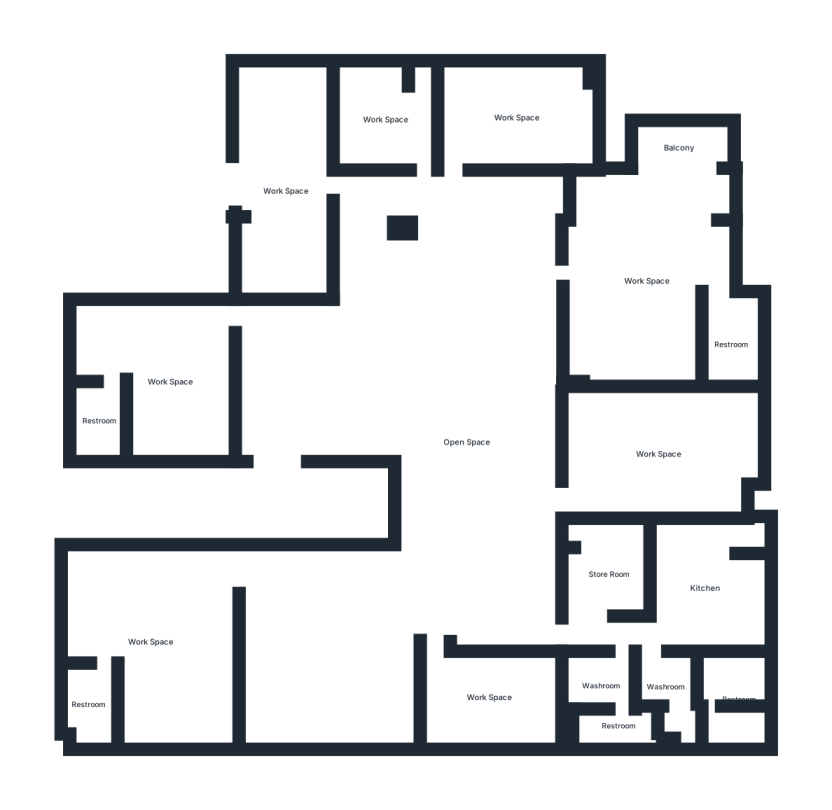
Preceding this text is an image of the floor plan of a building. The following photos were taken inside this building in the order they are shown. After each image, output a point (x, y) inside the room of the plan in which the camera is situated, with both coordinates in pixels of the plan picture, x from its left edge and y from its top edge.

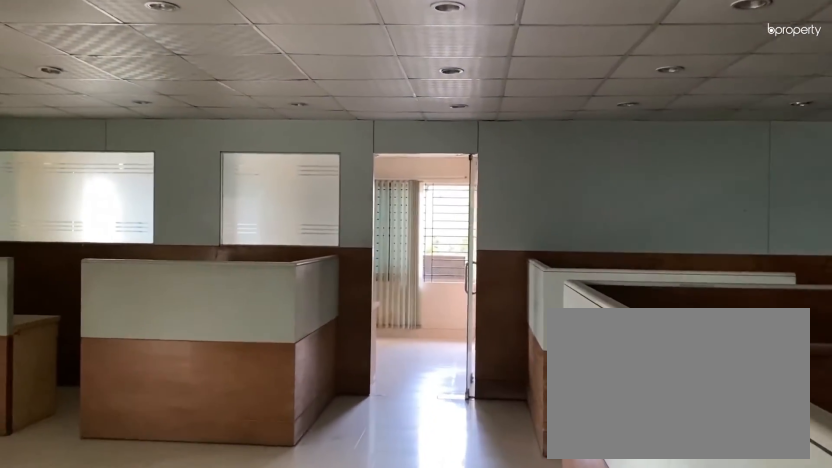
(366, 399)
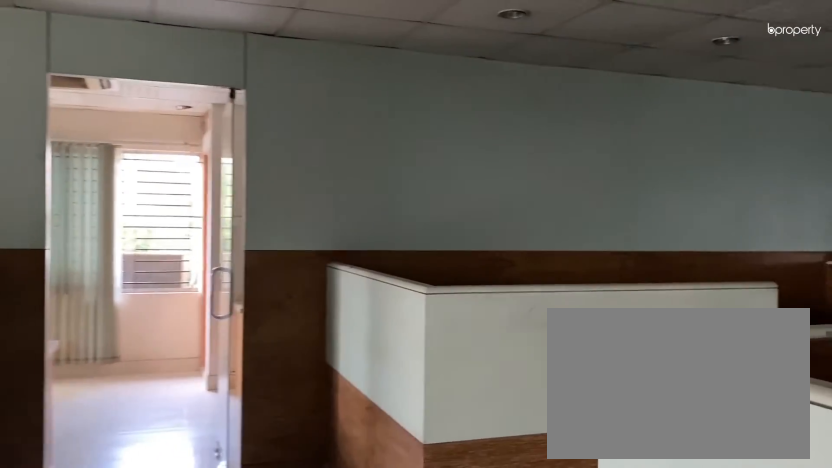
(474, 441)
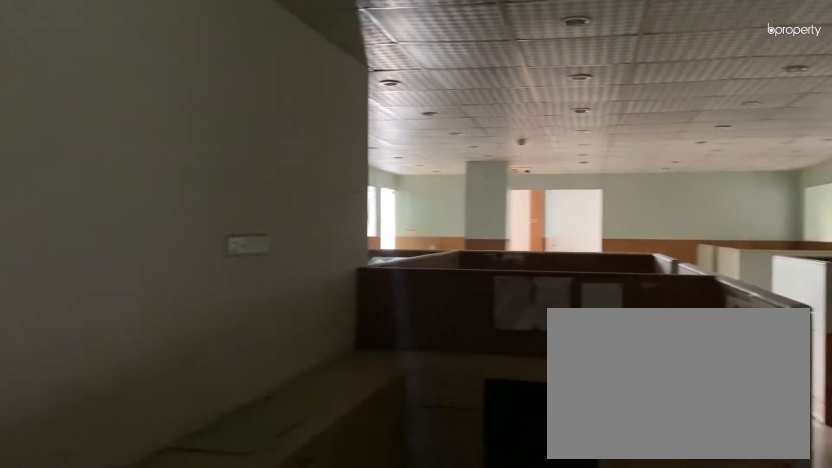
(475, 443)
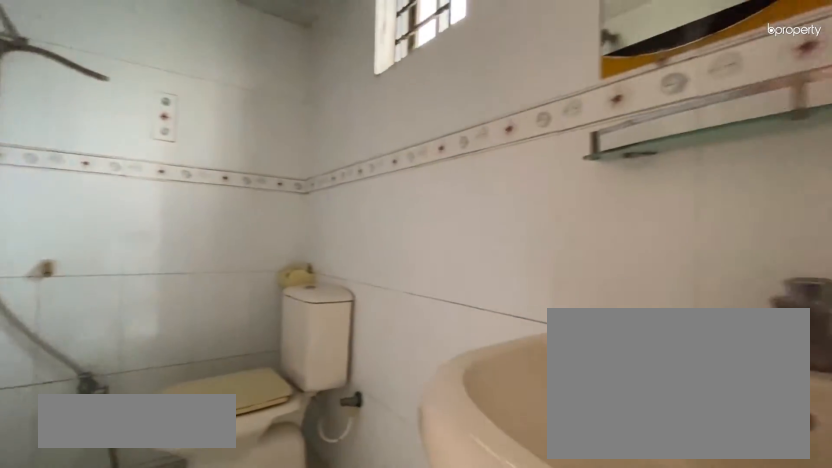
(104, 421)
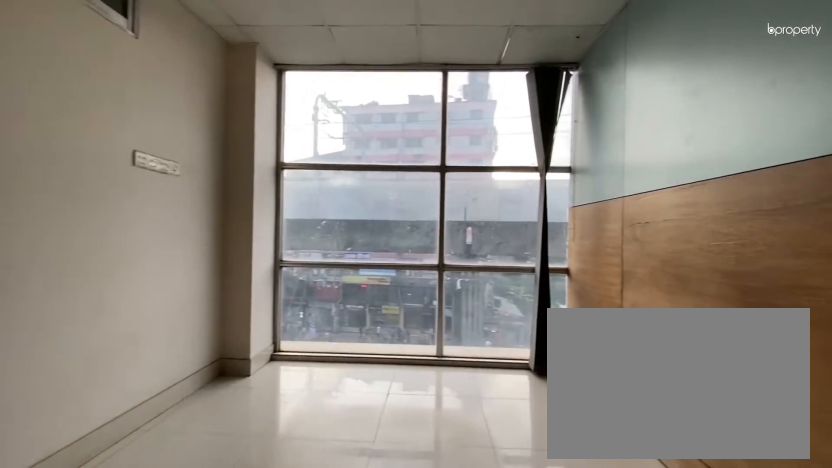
(284, 188)
